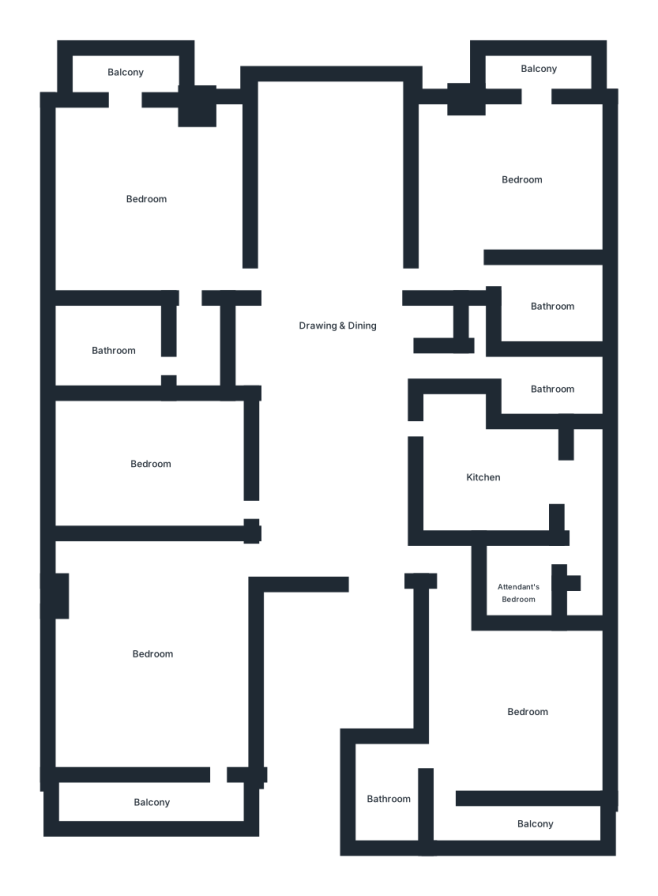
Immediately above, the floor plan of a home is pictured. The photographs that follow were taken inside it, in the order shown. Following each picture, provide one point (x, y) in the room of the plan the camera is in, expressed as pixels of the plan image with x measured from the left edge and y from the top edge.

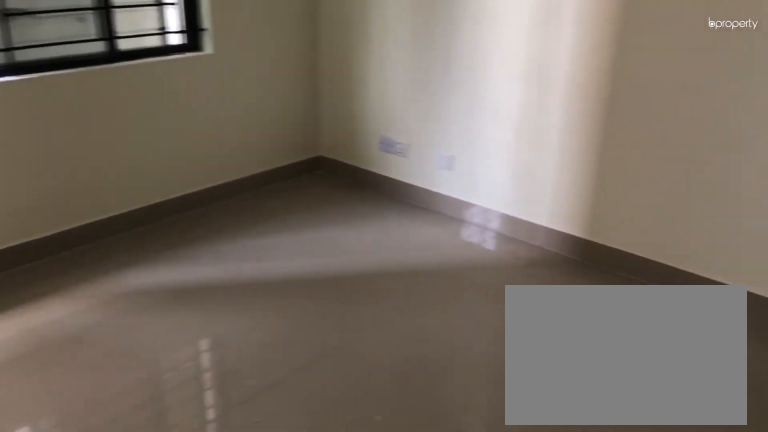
(147, 464)
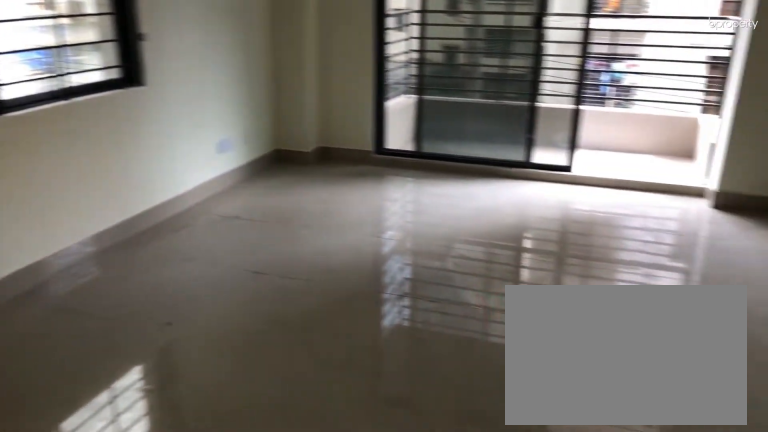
(143, 193)
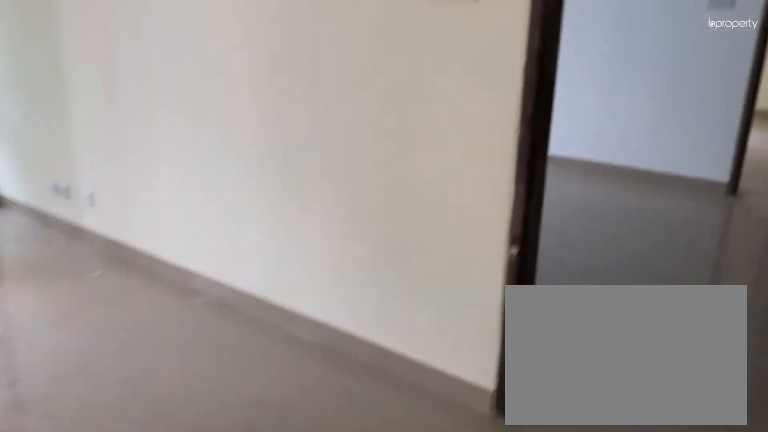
(143, 193)
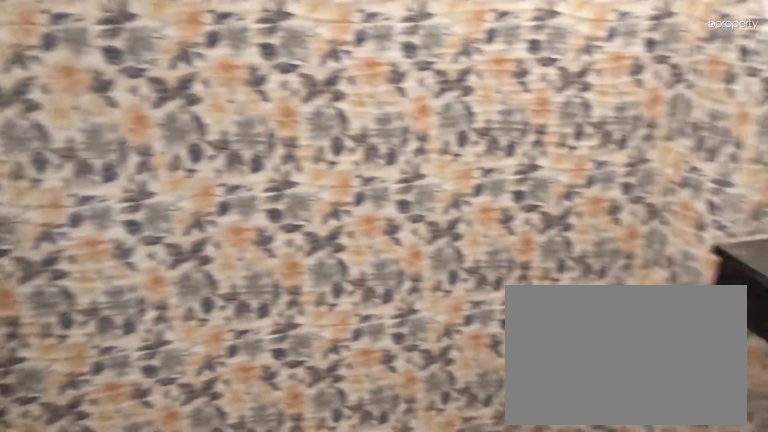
(113, 344)
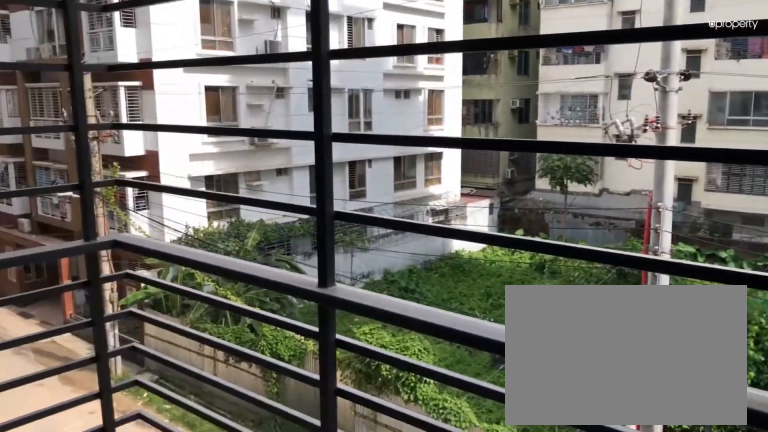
(120, 68)
